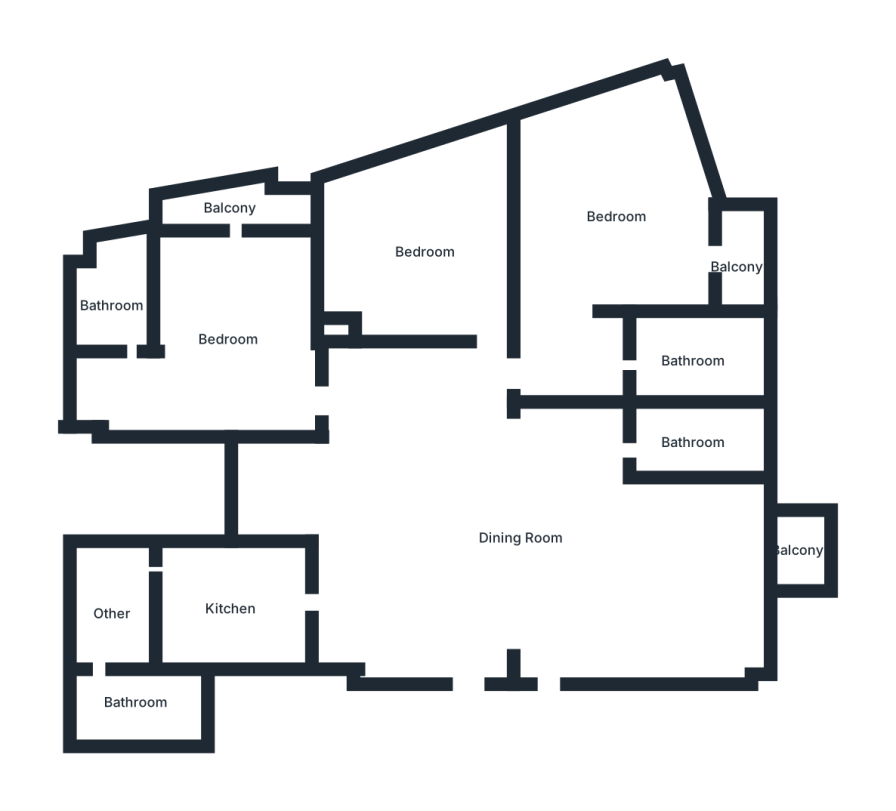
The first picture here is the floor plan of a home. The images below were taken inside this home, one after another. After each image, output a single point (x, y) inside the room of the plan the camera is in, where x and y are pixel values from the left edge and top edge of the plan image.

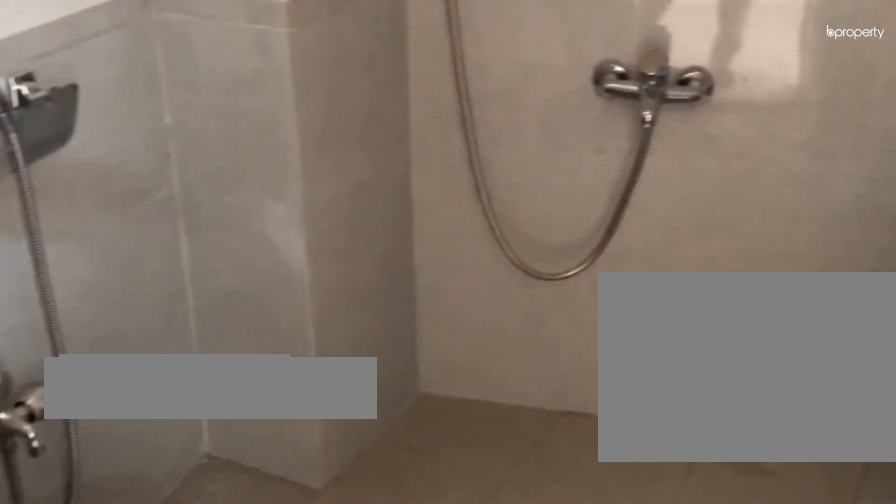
(113, 305)
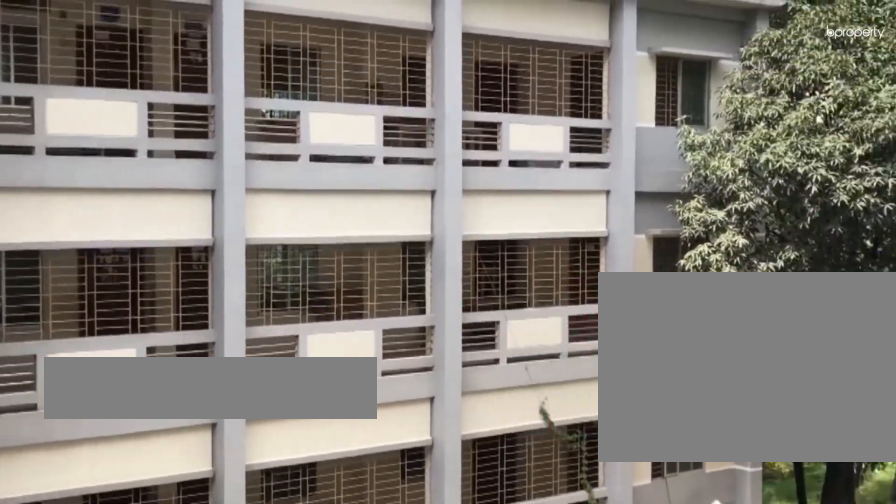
(225, 206)
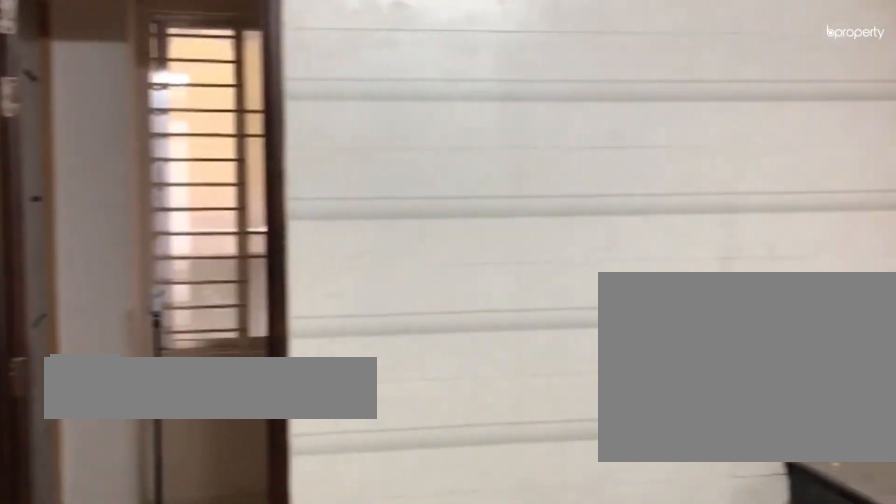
(227, 609)
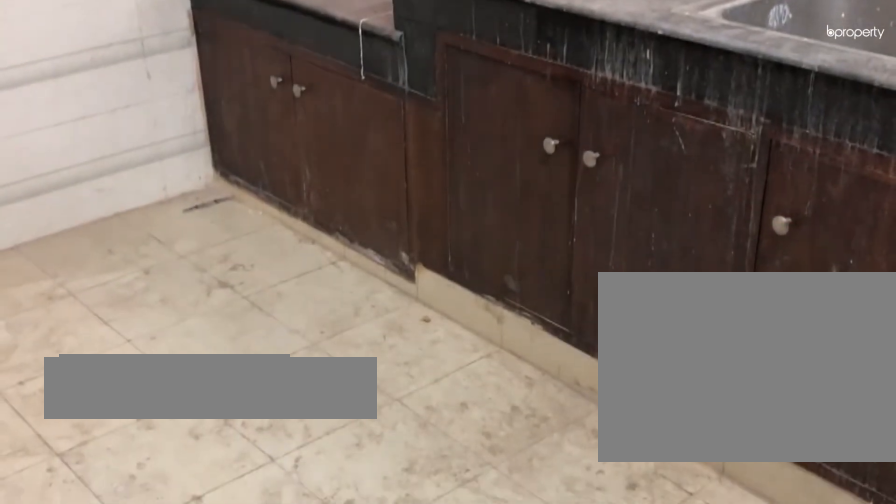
(227, 609)
